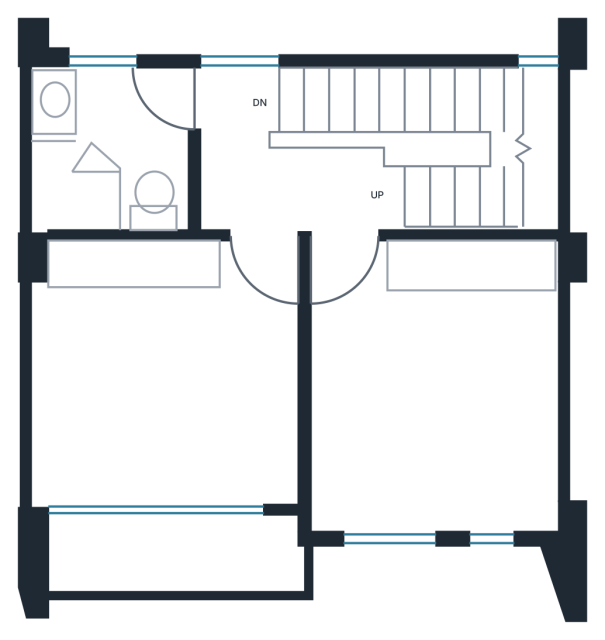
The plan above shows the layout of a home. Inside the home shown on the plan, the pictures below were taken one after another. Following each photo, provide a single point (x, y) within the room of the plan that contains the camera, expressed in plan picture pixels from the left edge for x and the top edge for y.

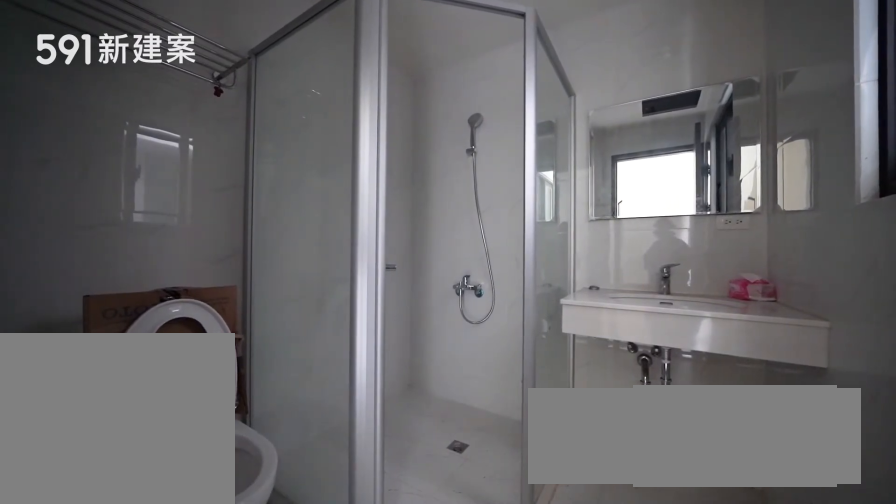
(106, 152)
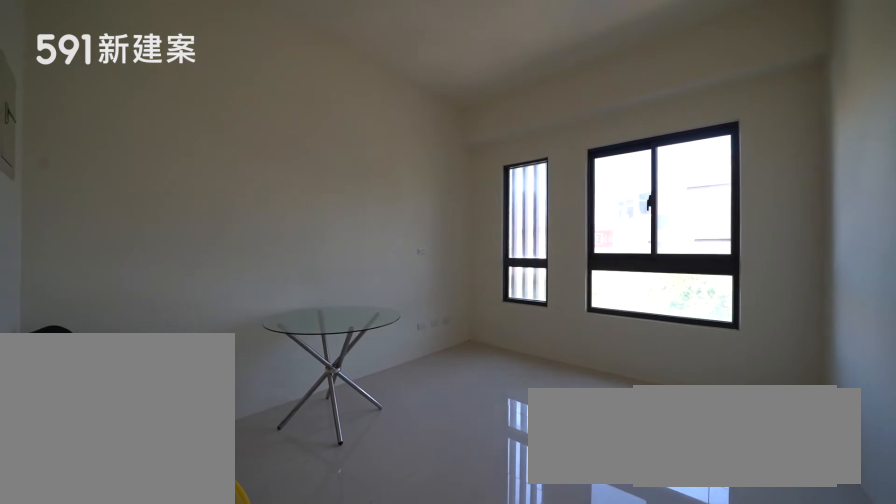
(436, 386)
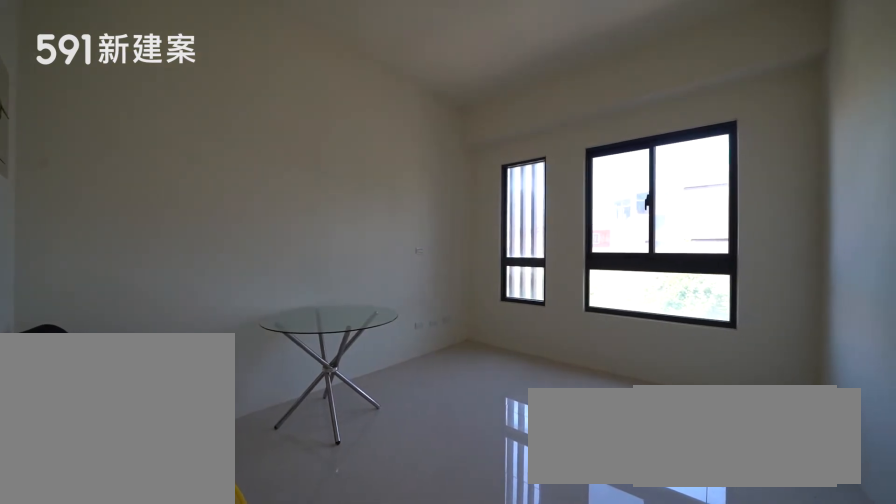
(436, 386)
